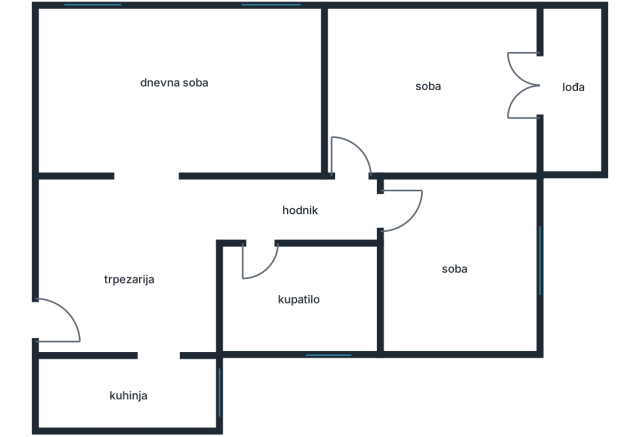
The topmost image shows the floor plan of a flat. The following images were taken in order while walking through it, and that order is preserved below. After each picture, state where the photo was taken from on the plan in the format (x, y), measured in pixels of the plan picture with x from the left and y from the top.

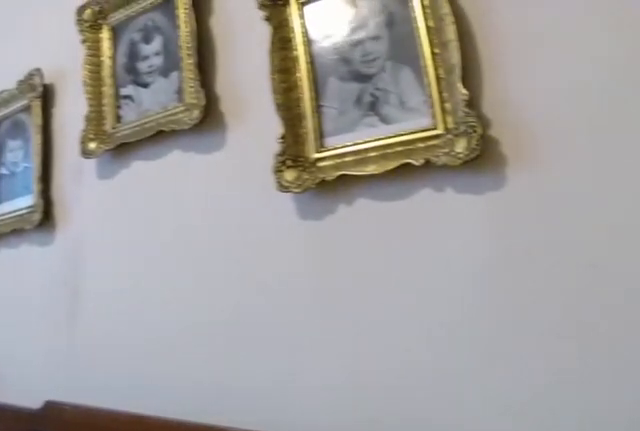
(398, 296)
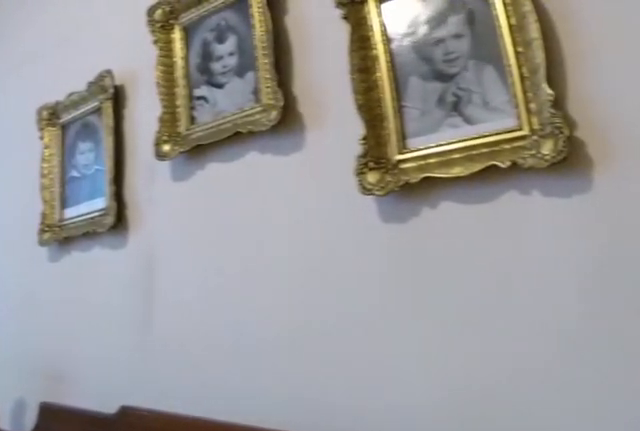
(398, 298)
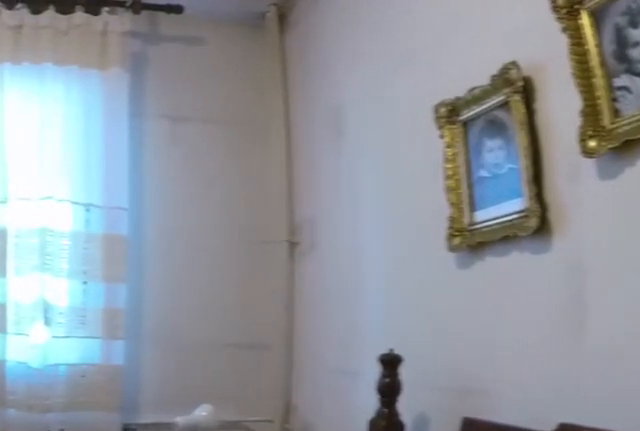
(394, 310)
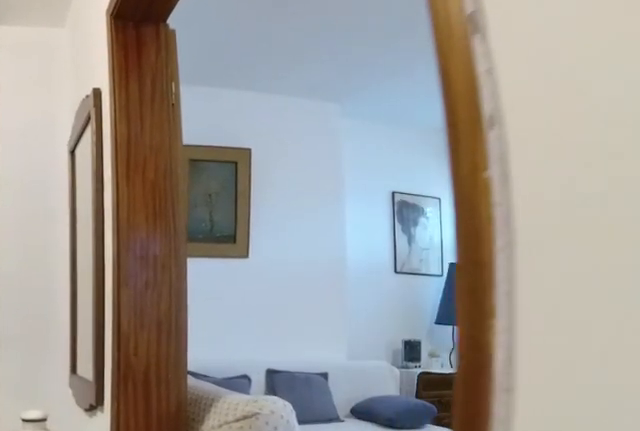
(220, 206)
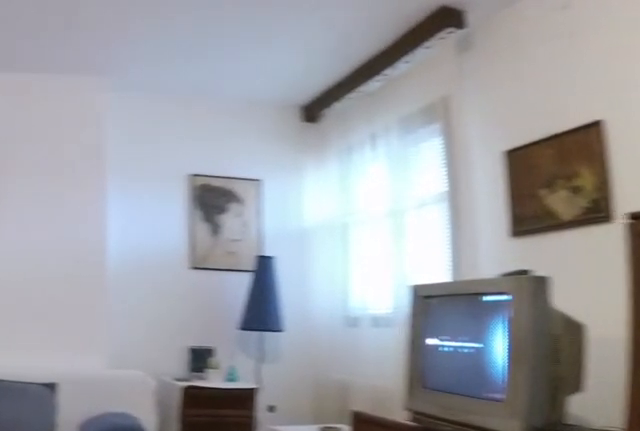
(248, 130)
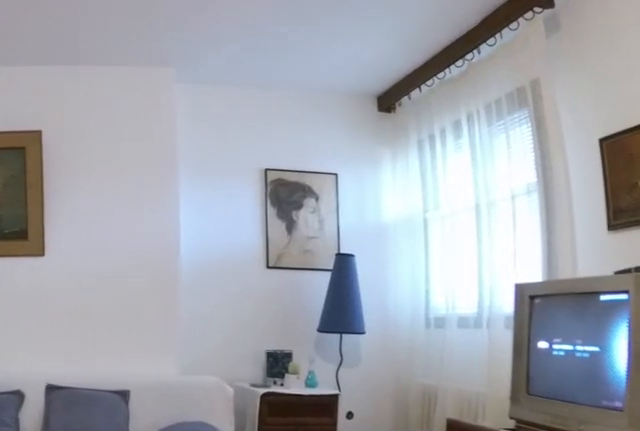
(234, 126)
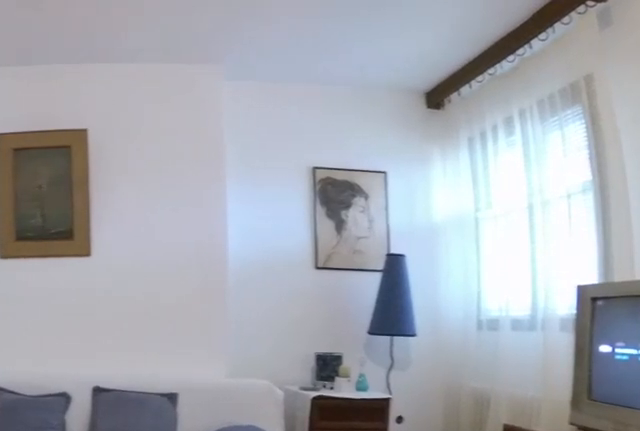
(223, 124)
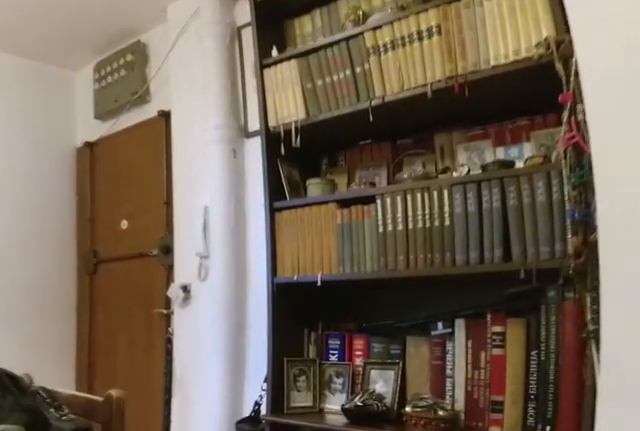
(149, 204)
